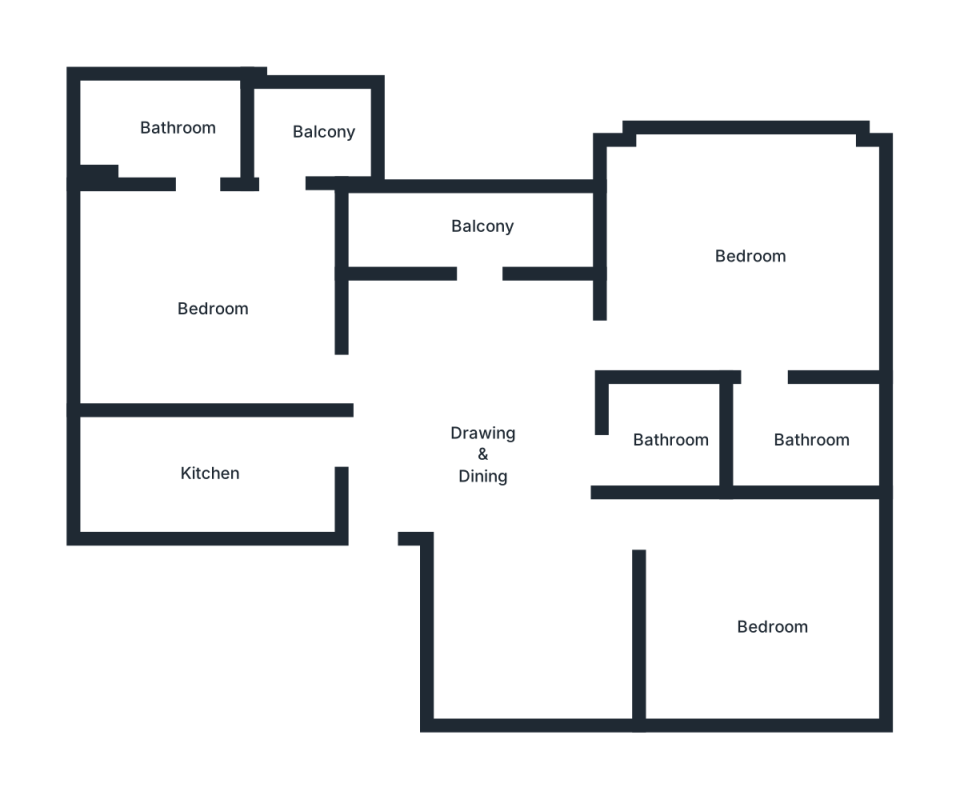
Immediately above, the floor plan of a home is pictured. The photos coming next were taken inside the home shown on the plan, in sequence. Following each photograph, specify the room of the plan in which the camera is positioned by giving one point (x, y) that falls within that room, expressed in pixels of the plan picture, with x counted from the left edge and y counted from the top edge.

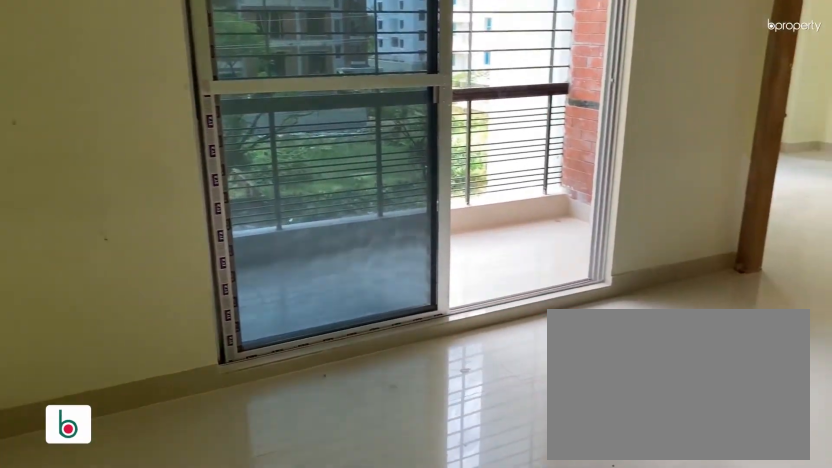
(484, 468)
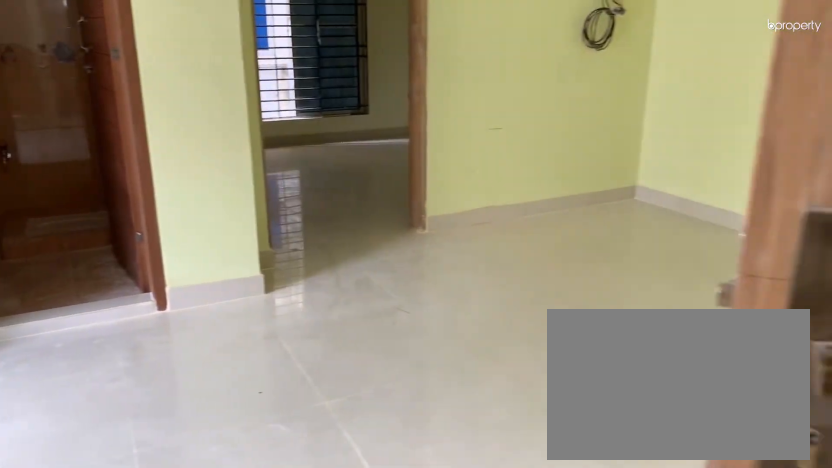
(484, 468)
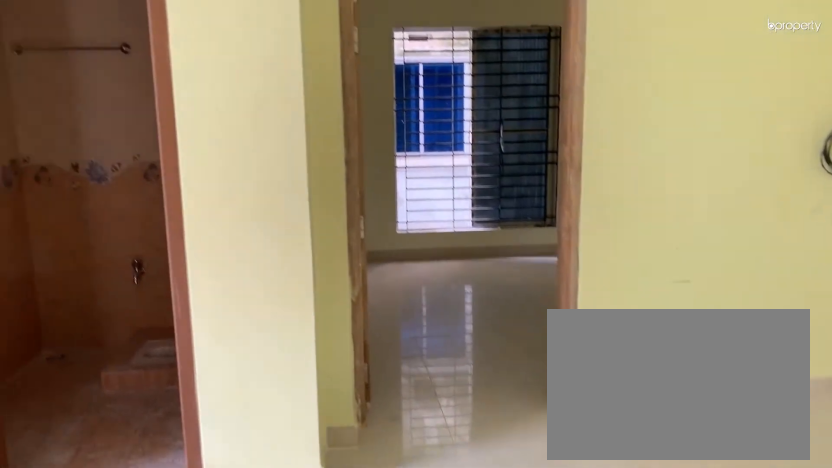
(531, 633)
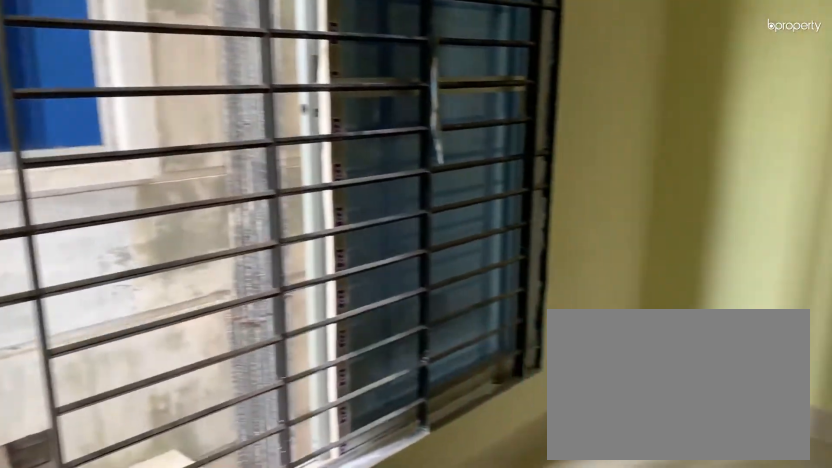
(768, 622)
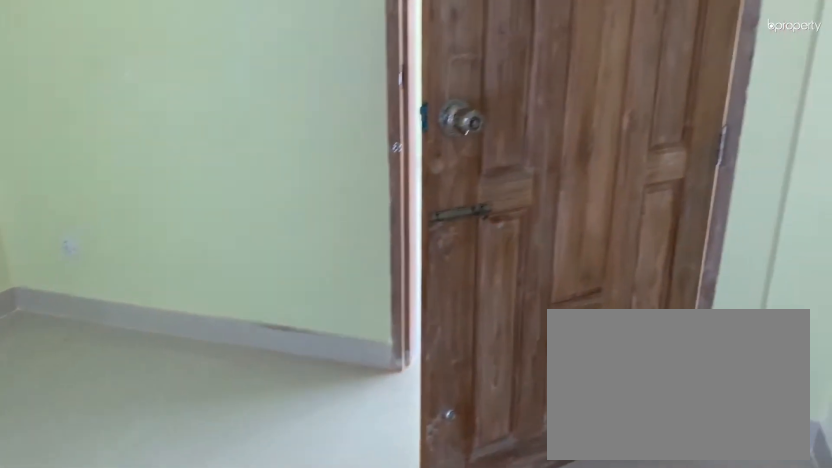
(768, 622)
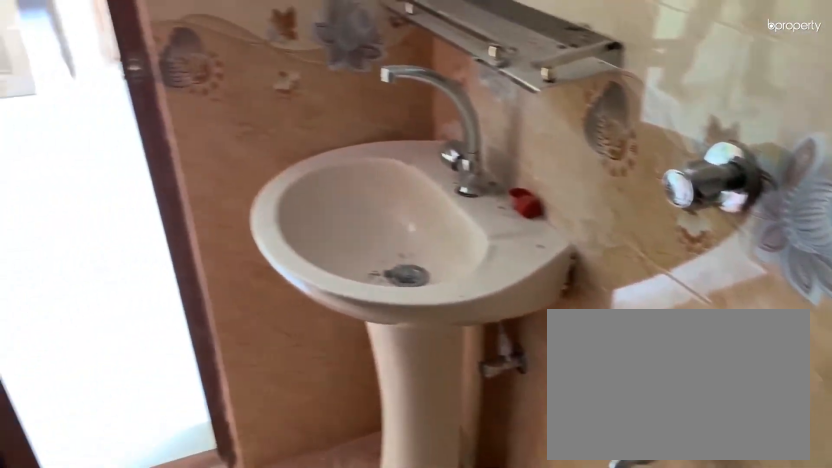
(673, 438)
